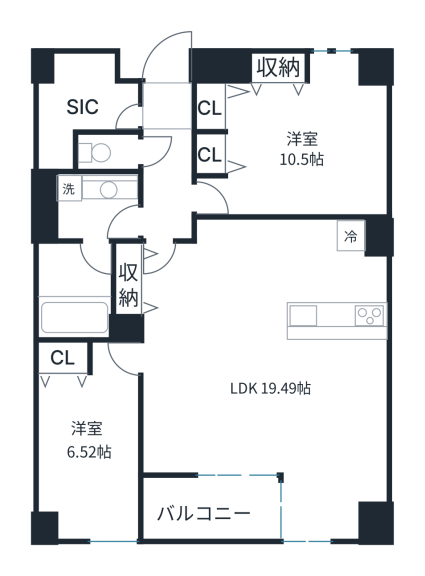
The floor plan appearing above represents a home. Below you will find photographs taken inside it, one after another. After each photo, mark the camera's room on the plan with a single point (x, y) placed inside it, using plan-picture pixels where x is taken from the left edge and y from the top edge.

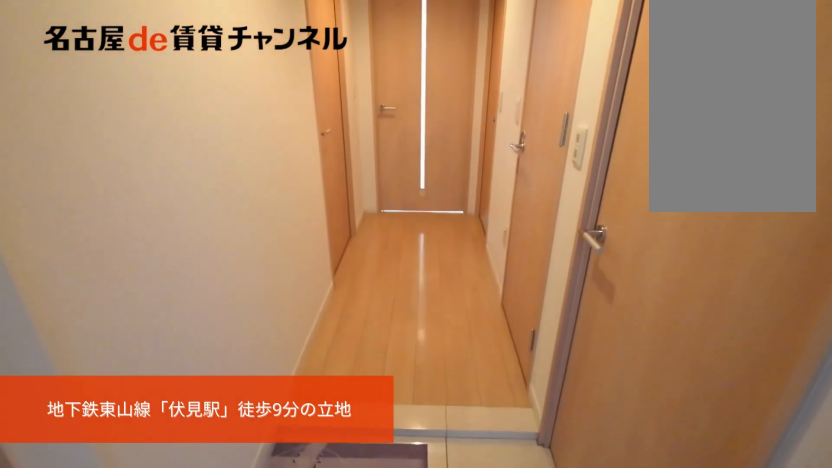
(165, 104)
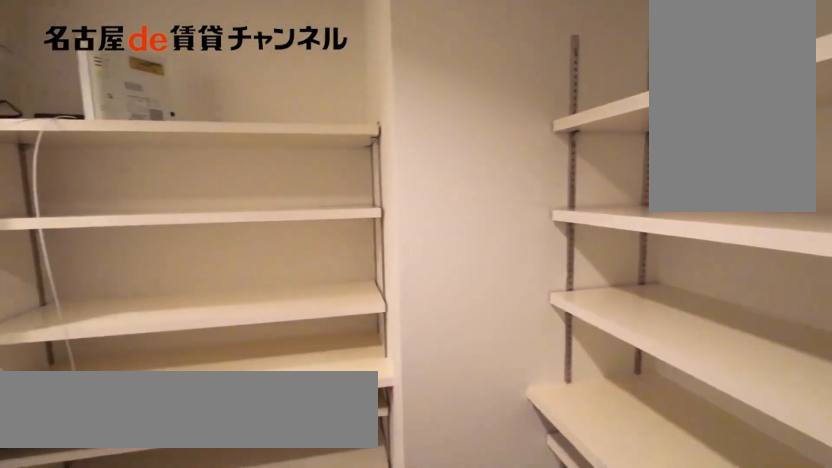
(85, 103)
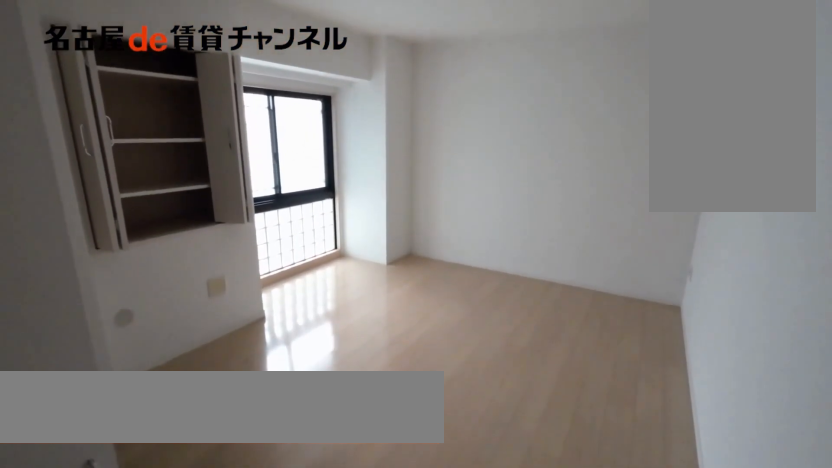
(289, 133)
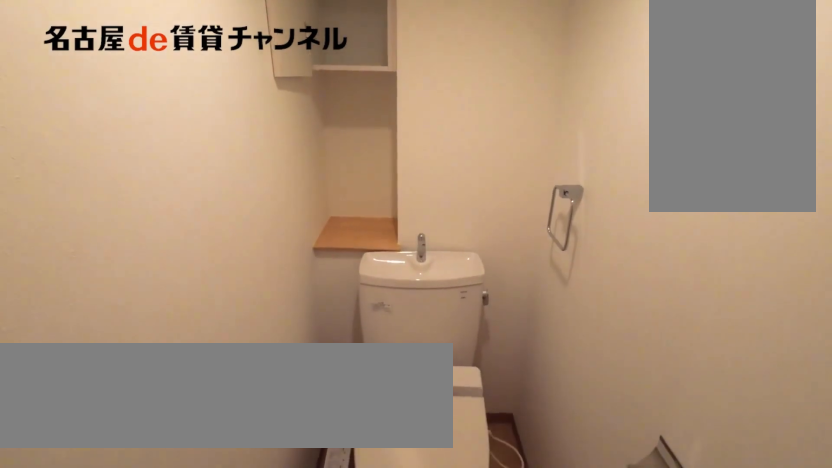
(106, 152)
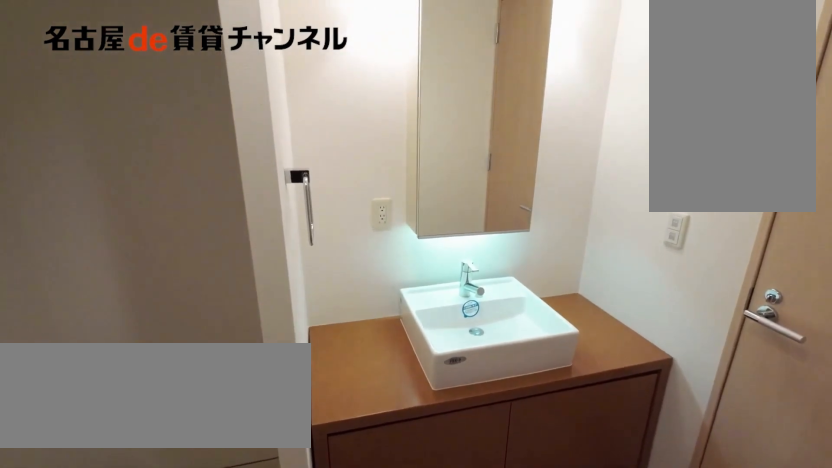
(93, 206)
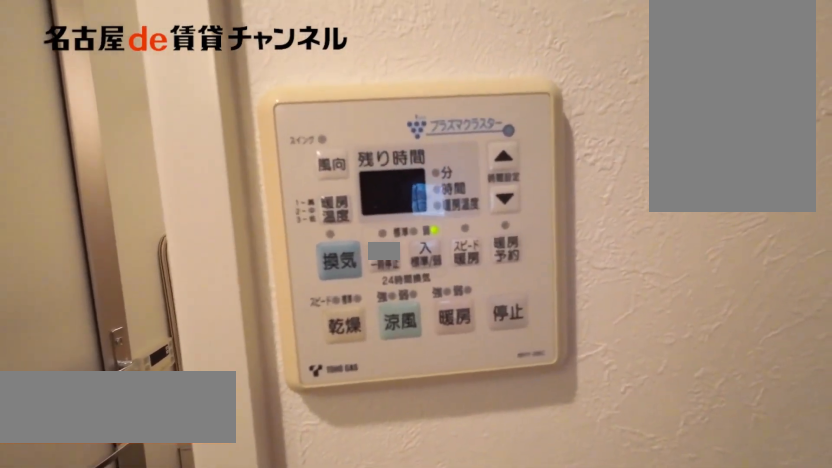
(93, 206)
